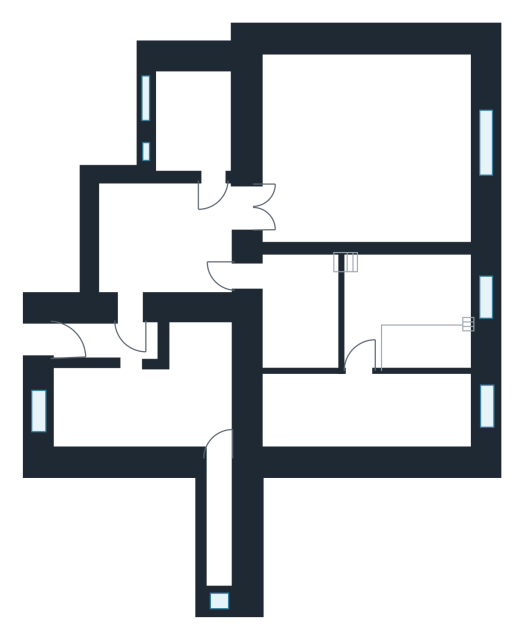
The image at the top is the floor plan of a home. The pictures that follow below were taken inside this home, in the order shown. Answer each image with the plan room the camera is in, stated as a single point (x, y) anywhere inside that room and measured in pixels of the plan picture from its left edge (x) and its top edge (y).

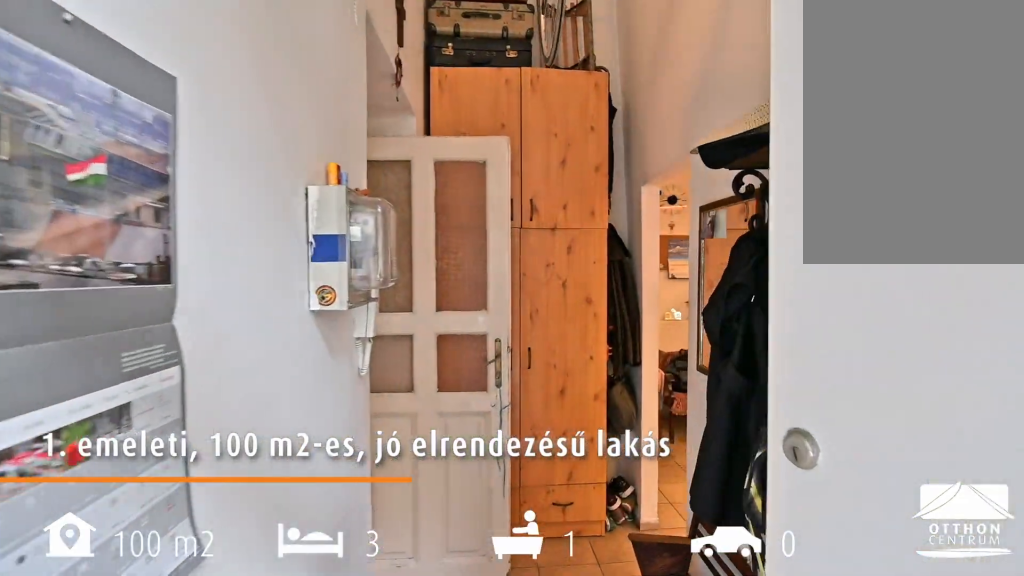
(96, 336)
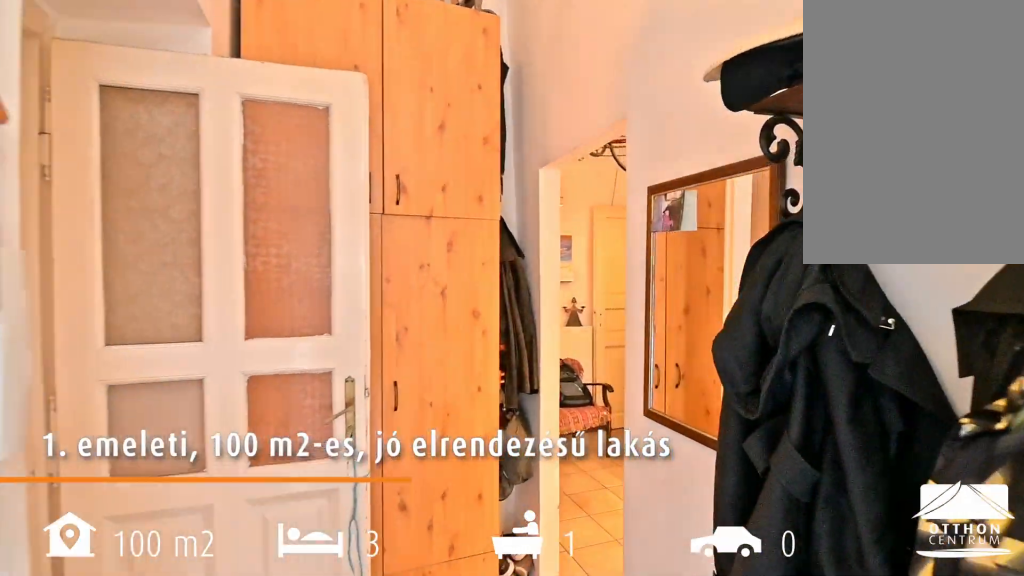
(96, 336)
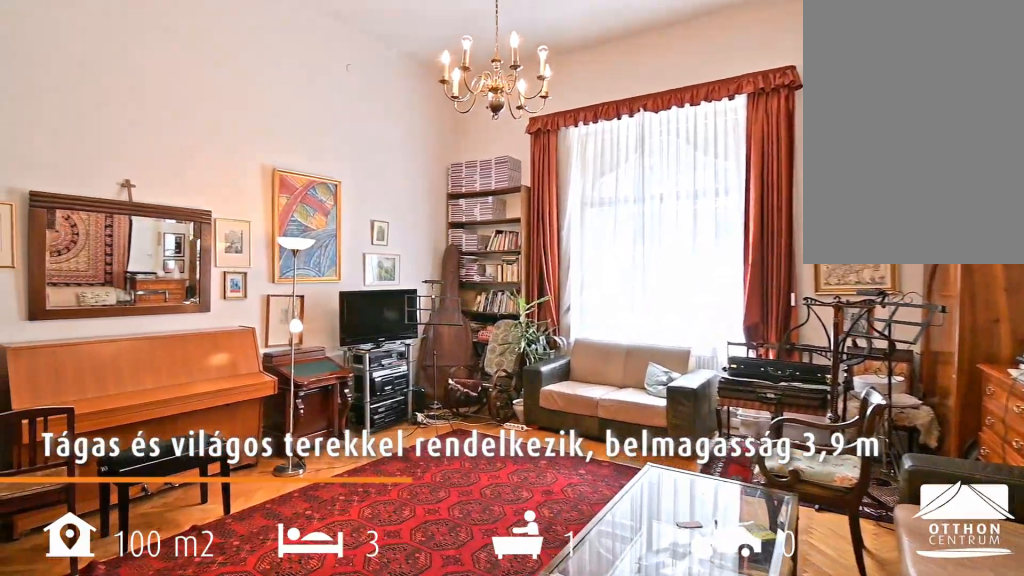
(374, 151)
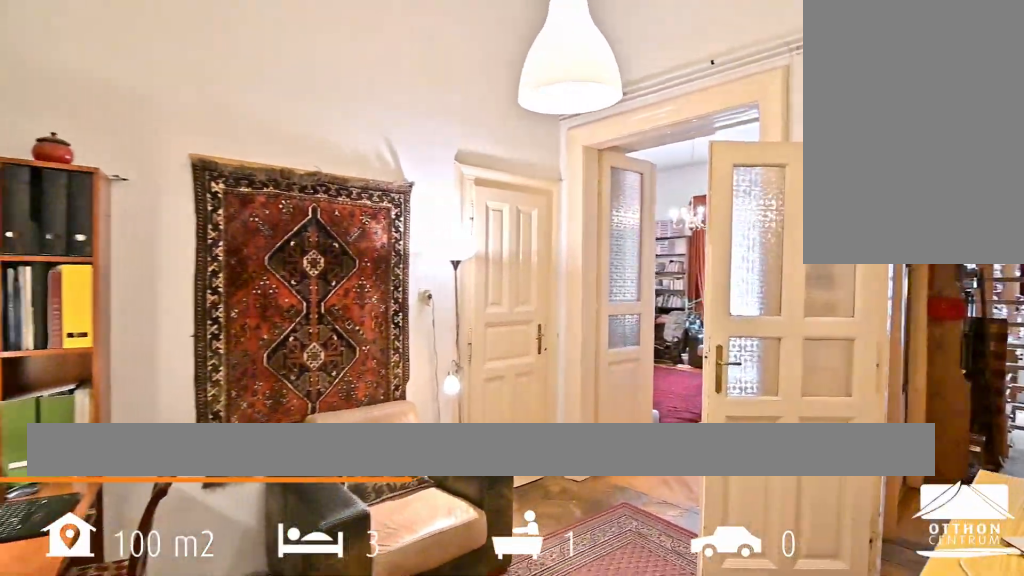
(167, 240)
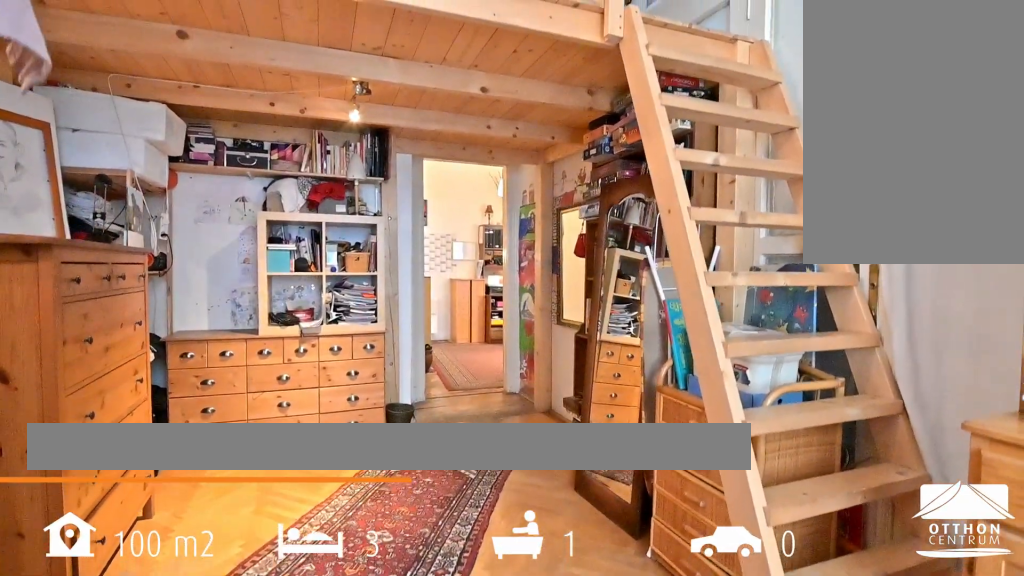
(352, 306)
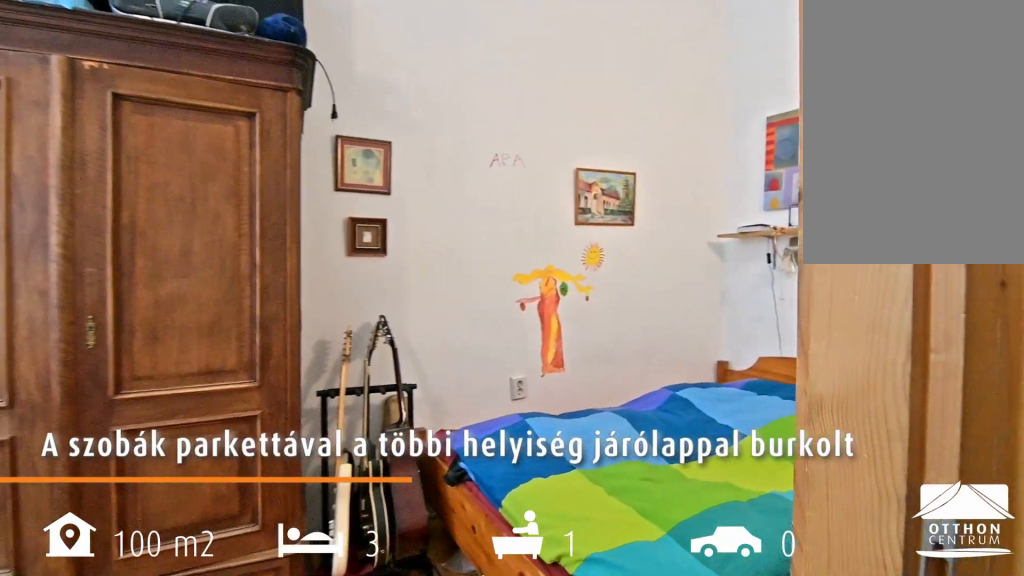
(365, 412)
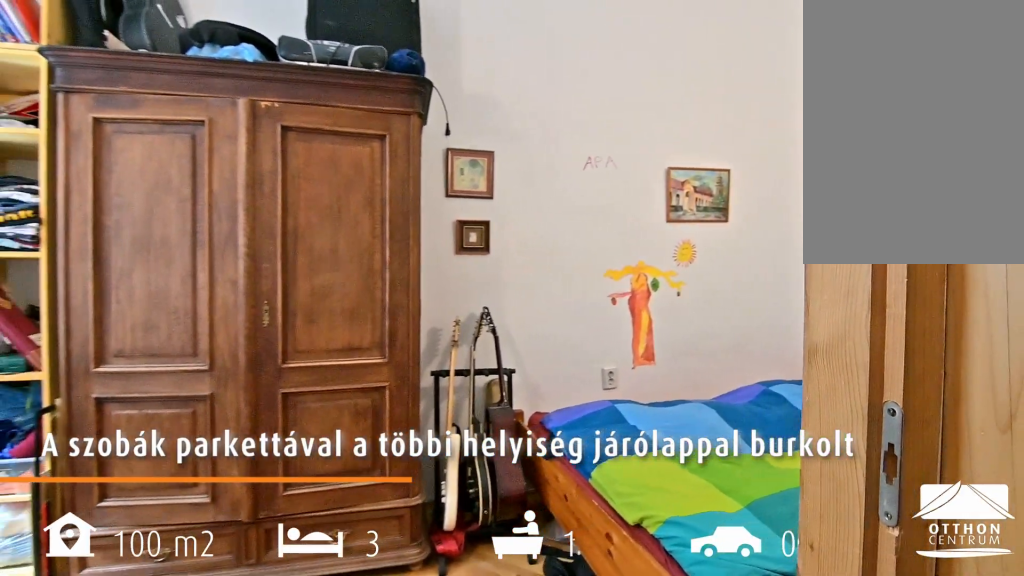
(381, 395)
